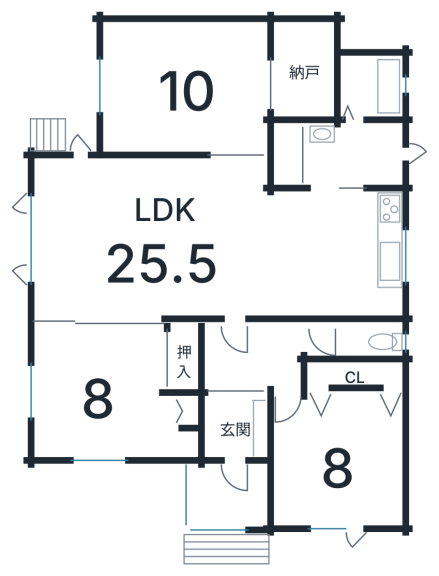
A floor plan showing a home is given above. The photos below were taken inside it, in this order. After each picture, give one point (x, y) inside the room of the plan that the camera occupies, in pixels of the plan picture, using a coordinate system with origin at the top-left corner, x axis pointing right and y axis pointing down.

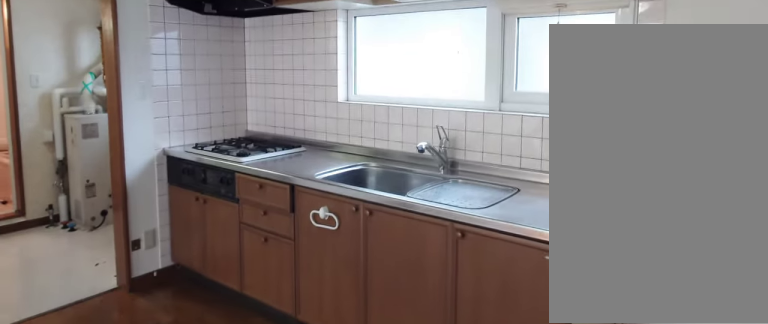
(348, 260)
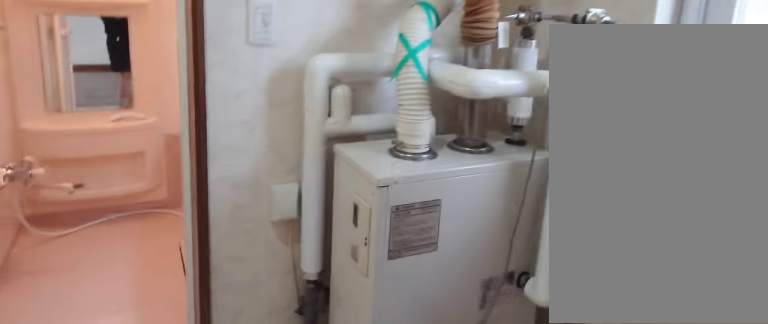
(347, 153)
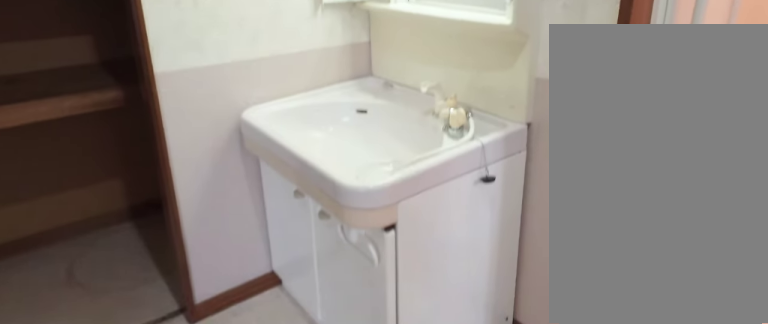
(347, 153)
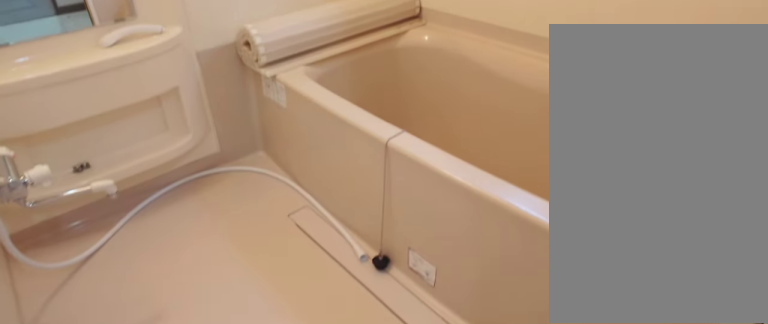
(371, 87)
